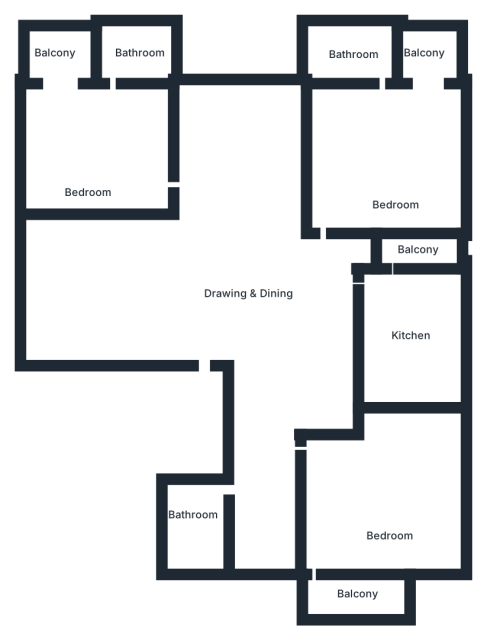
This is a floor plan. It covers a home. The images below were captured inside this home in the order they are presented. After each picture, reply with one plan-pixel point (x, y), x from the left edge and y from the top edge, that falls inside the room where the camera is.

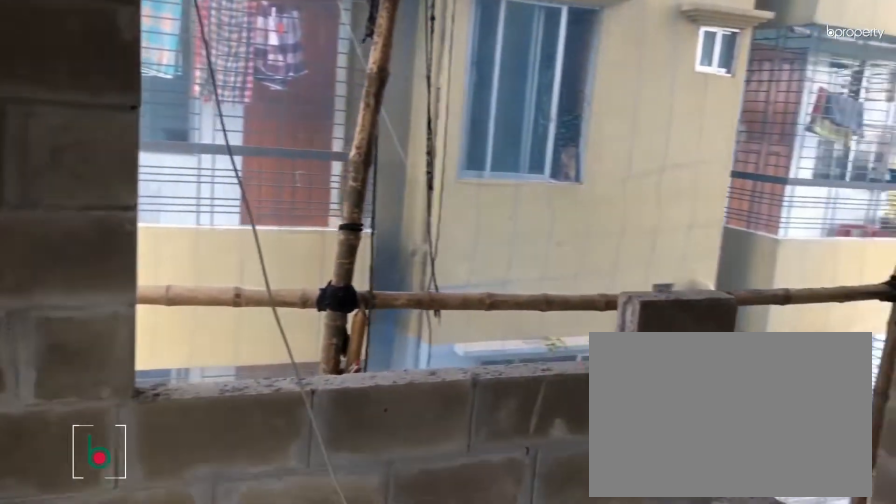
(392, 520)
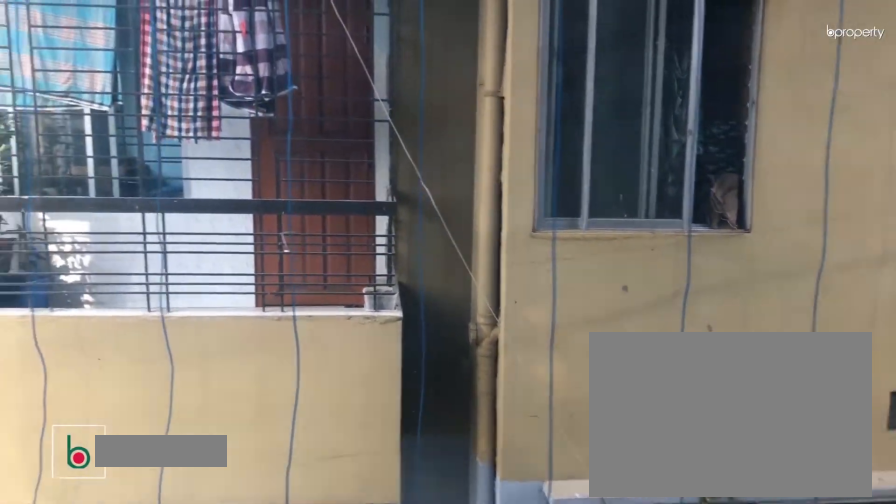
(357, 598)
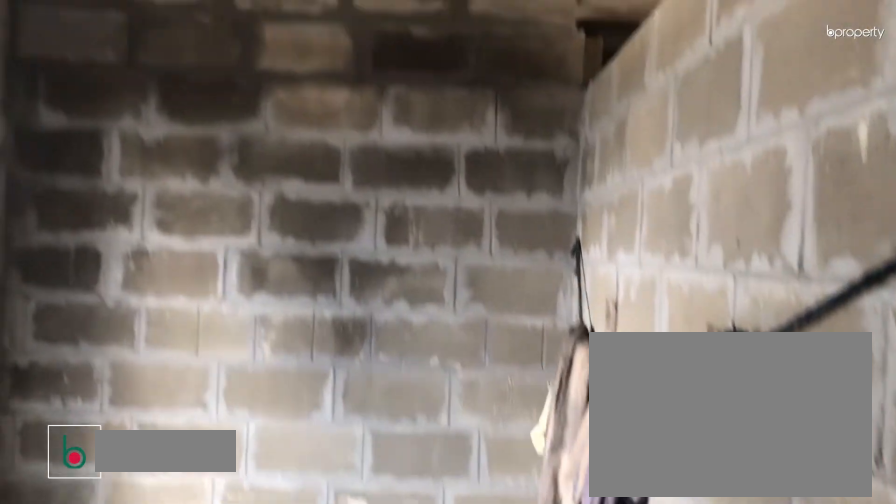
(425, 349)
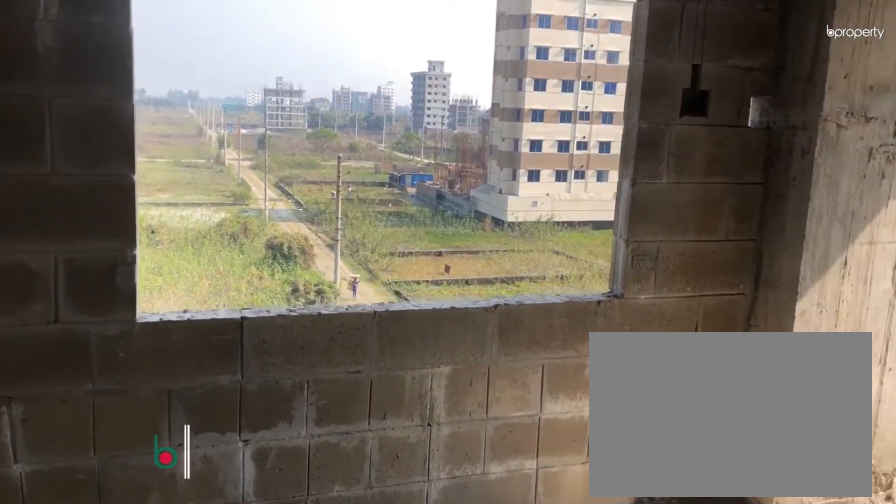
(88, 145)
